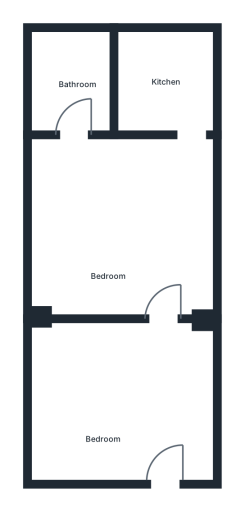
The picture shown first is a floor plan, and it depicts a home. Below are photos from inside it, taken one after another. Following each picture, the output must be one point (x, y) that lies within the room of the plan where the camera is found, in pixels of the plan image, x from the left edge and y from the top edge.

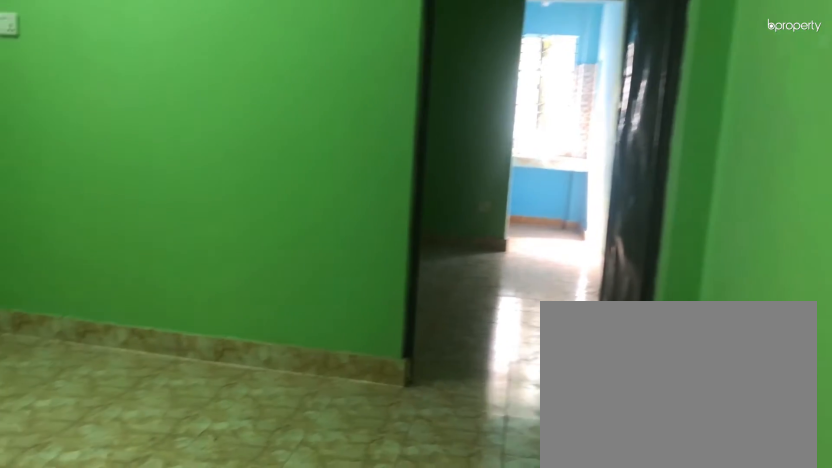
(94, 393)
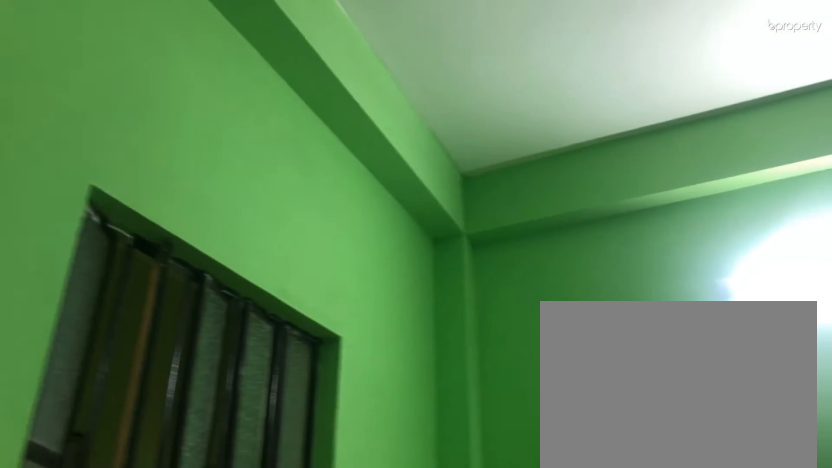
(96, 391)
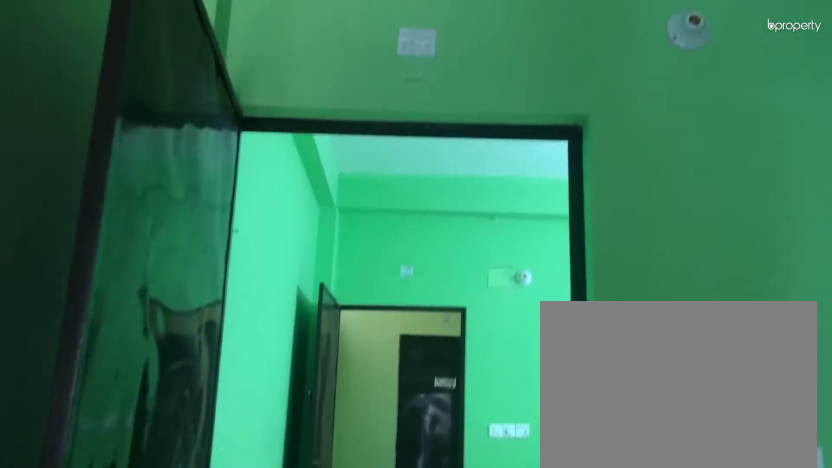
(113, 211)
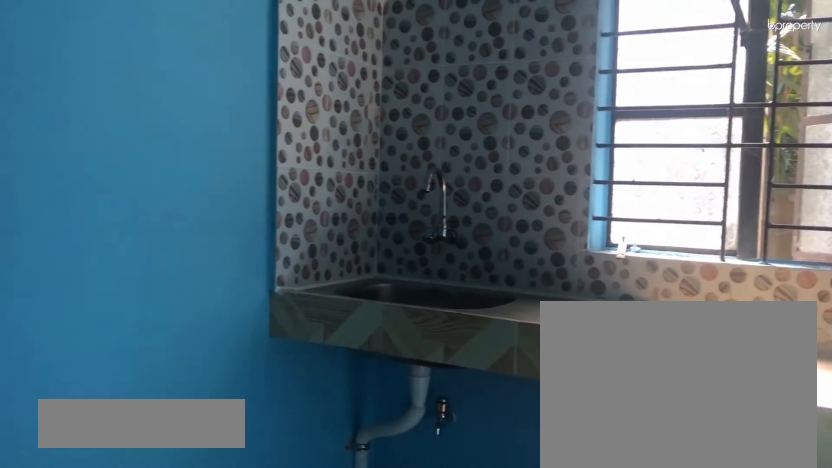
(166, 87)
